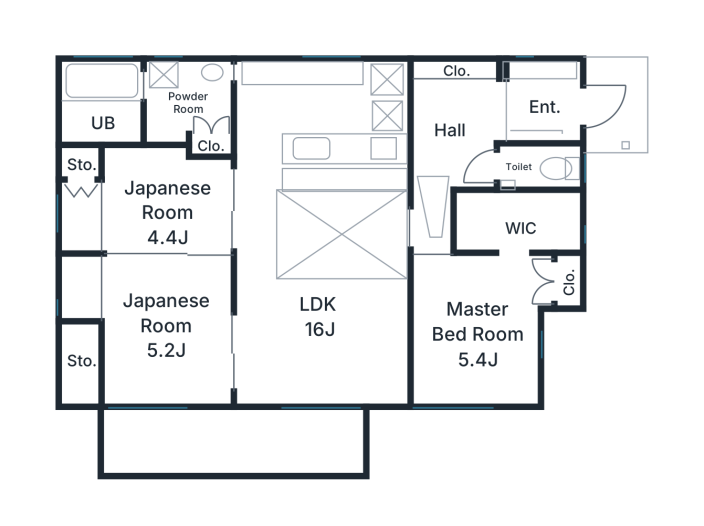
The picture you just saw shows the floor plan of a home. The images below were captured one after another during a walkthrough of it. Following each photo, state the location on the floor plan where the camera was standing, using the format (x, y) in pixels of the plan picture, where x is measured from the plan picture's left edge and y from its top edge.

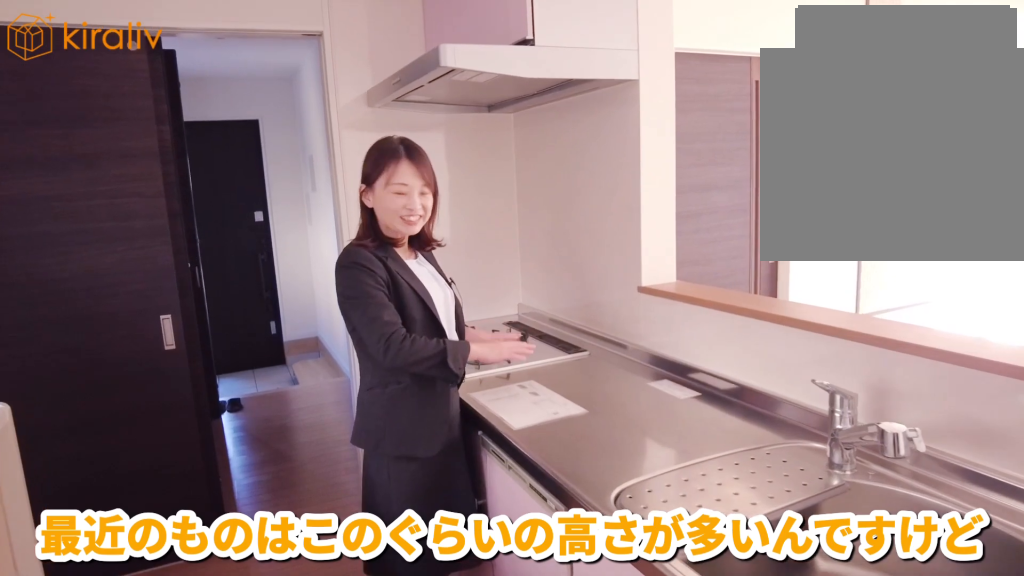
(306, 120)
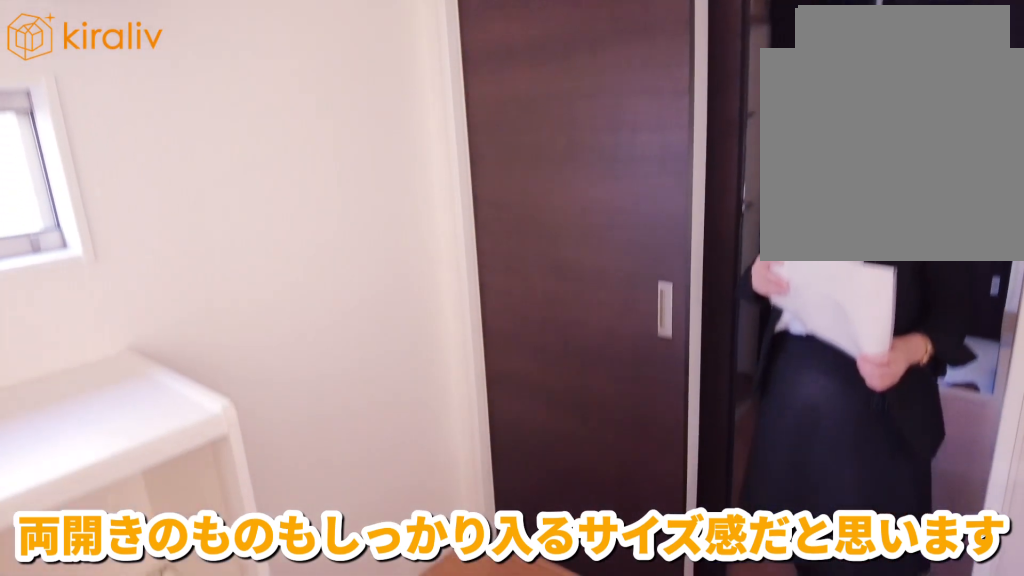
(306, 114)
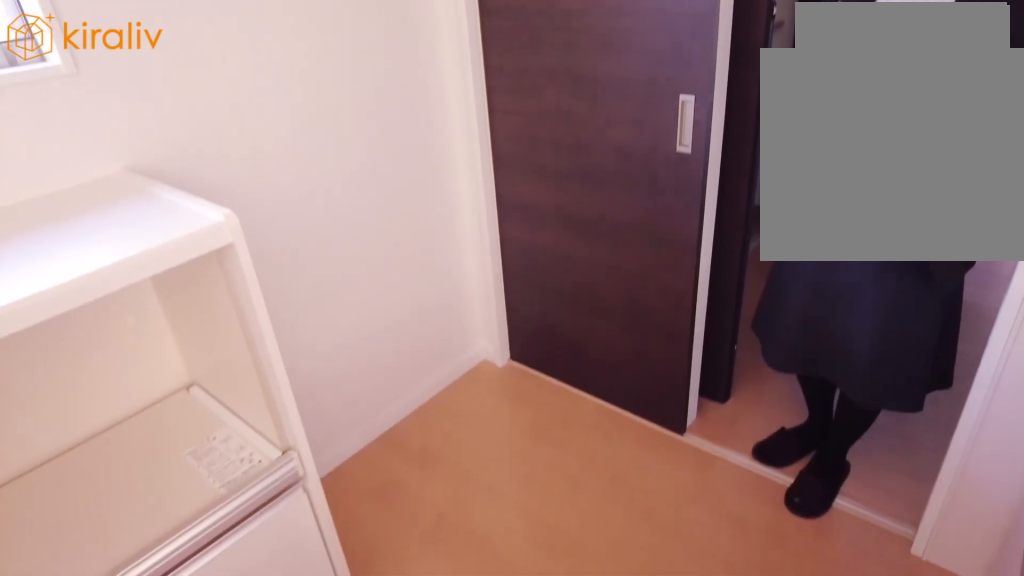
(306, 114)
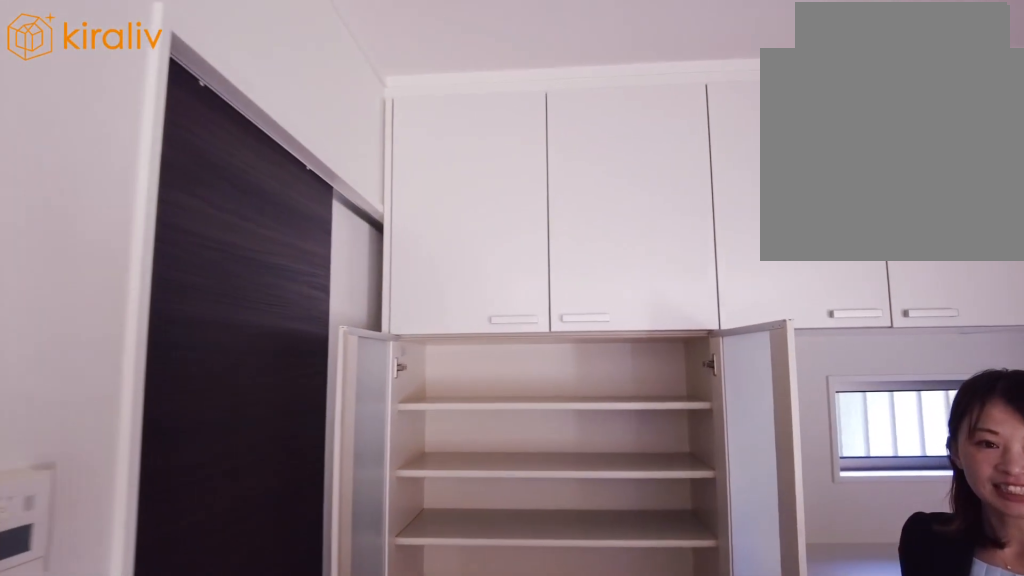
(260, 129)
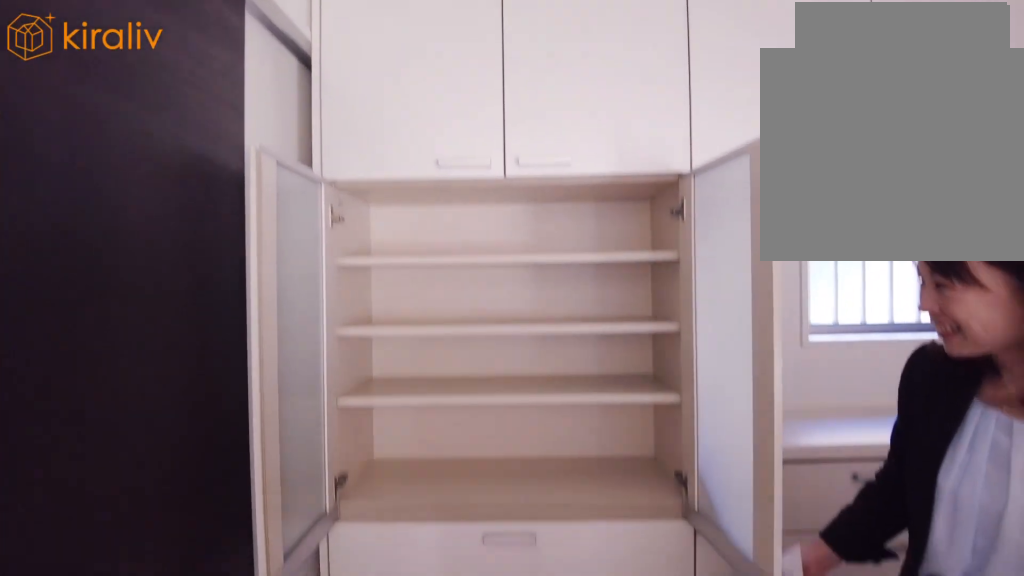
(260, 129)
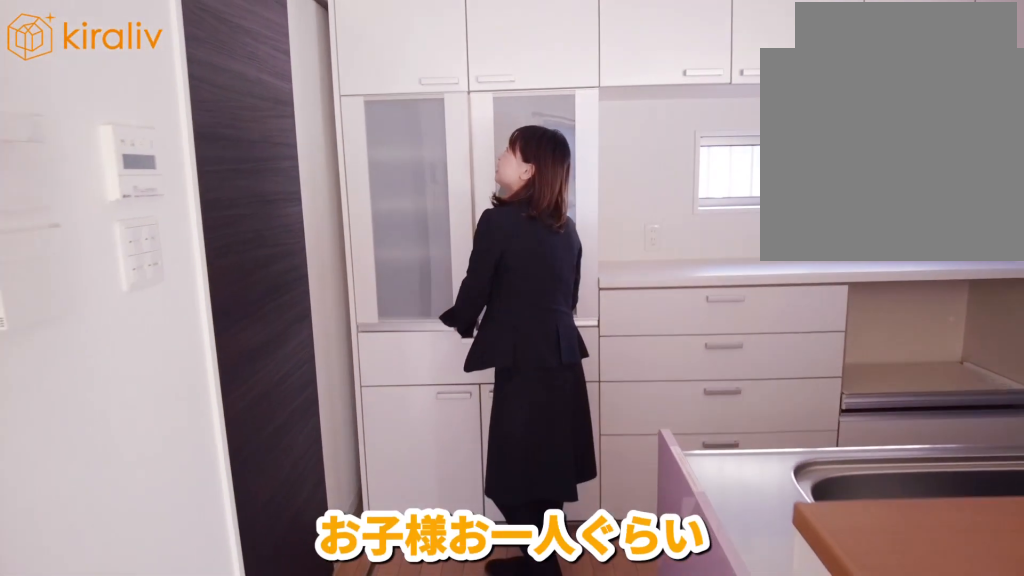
(259, 139)
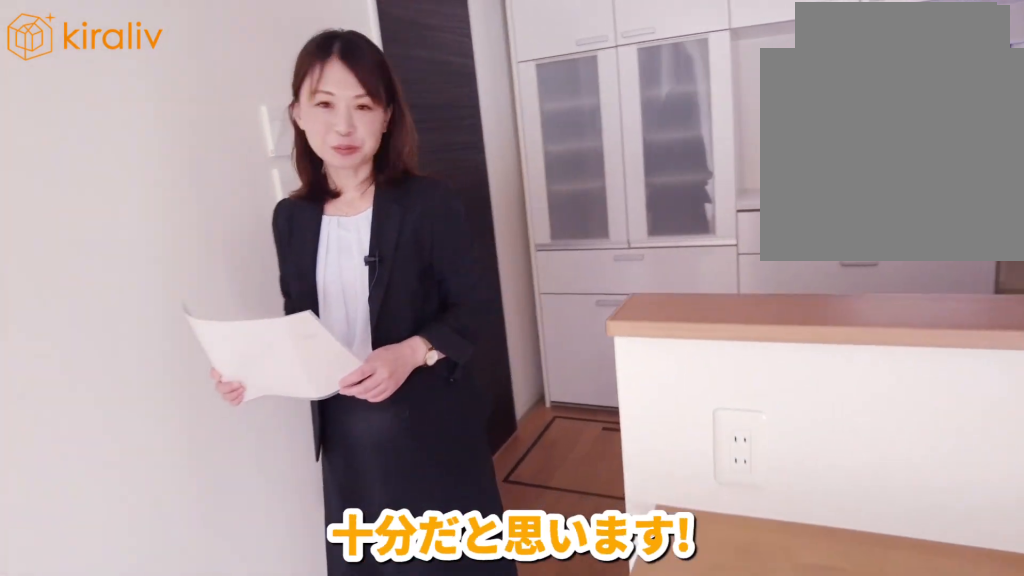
(259, 161)
